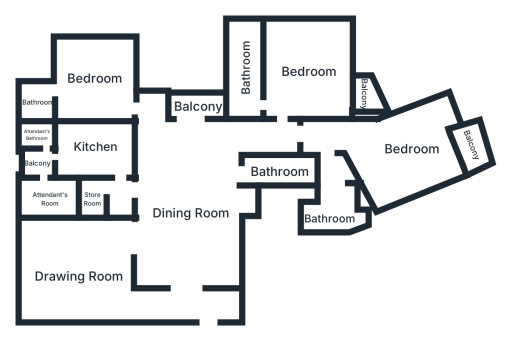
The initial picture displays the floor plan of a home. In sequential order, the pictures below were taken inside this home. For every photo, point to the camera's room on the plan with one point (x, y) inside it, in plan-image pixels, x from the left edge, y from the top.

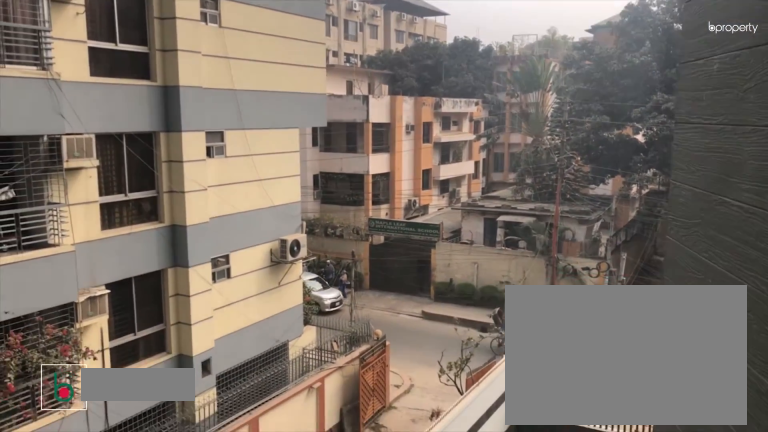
(363, 91)
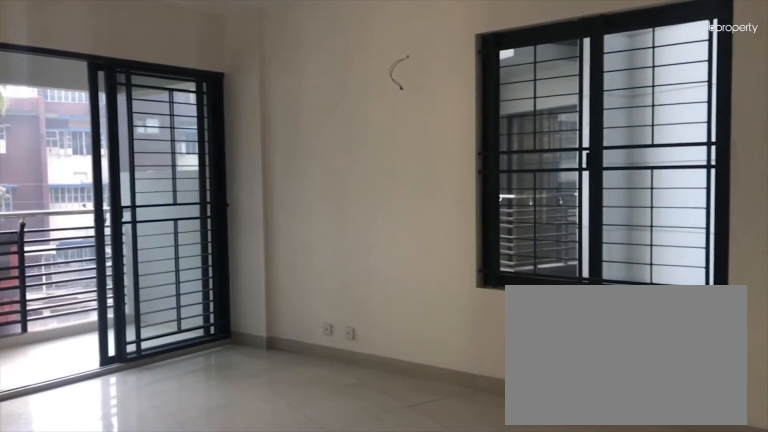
(411, 149)
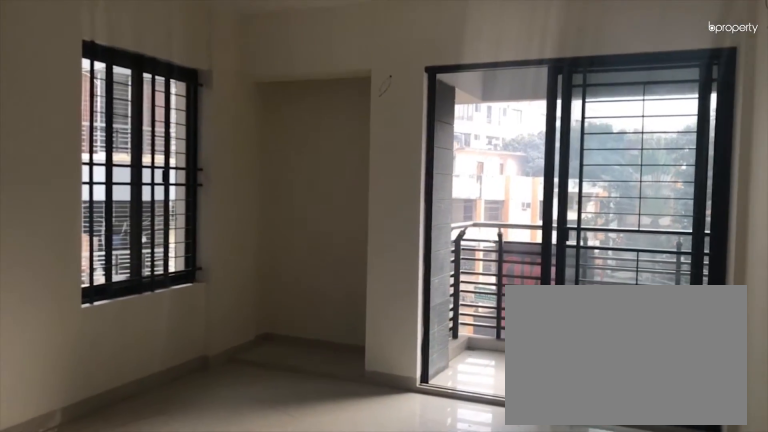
(411, 149)
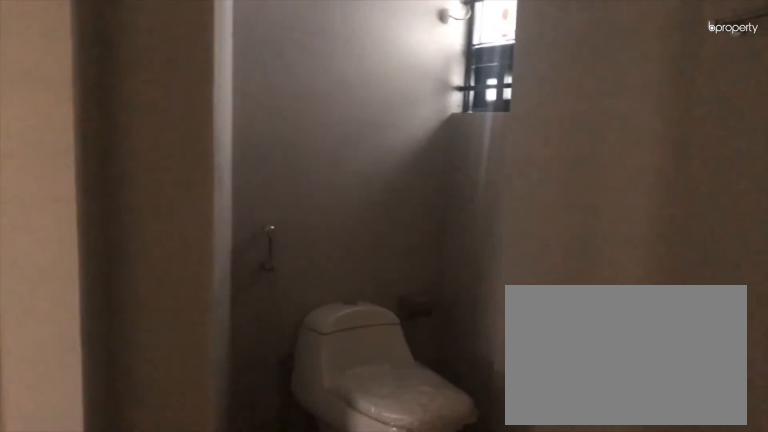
(336, 210)
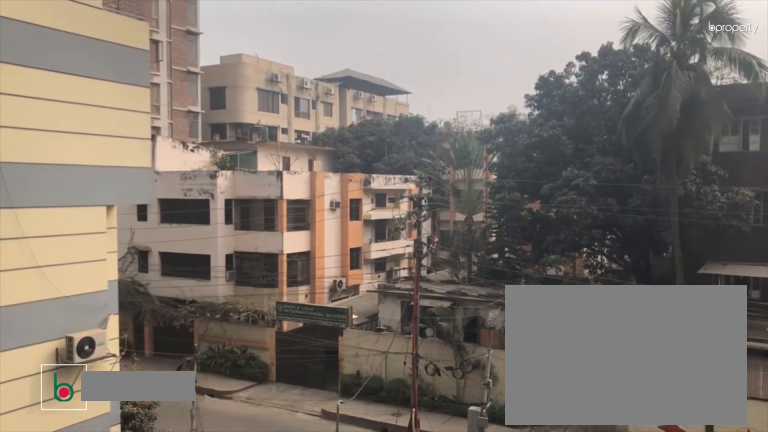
(473, 147)
